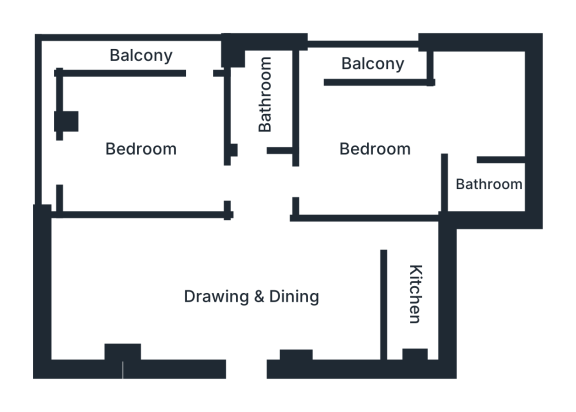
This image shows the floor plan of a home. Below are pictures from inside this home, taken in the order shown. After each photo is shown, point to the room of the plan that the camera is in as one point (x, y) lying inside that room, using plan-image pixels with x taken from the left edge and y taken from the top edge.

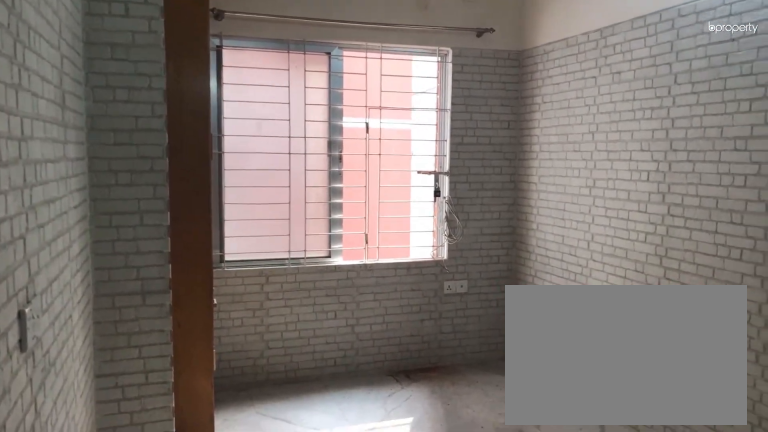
(252, 298)
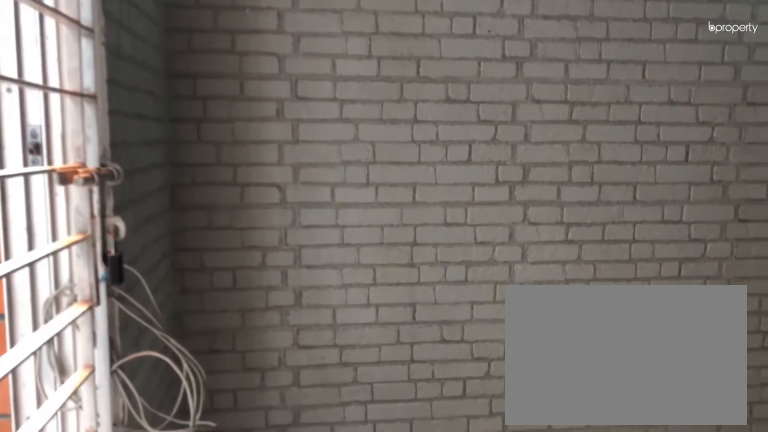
(252, 298)
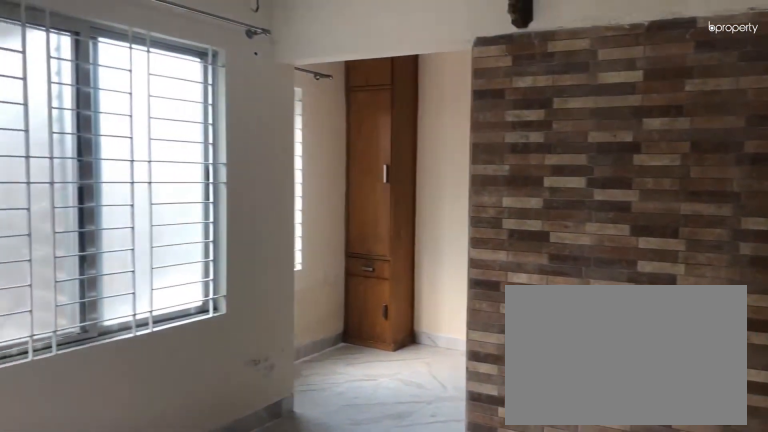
(373, 147)
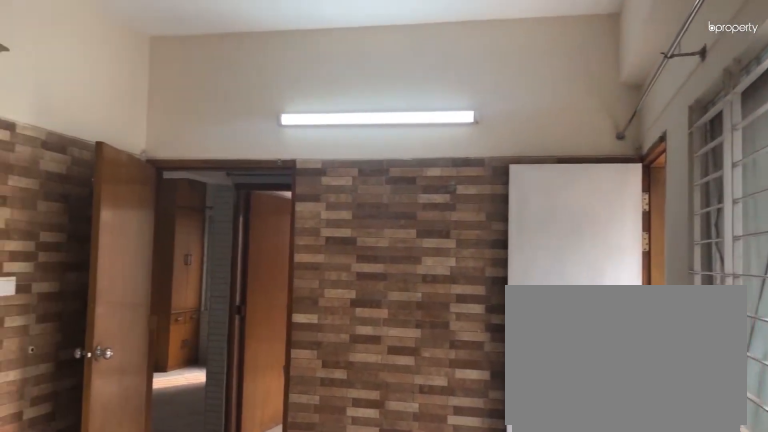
(373, 147)
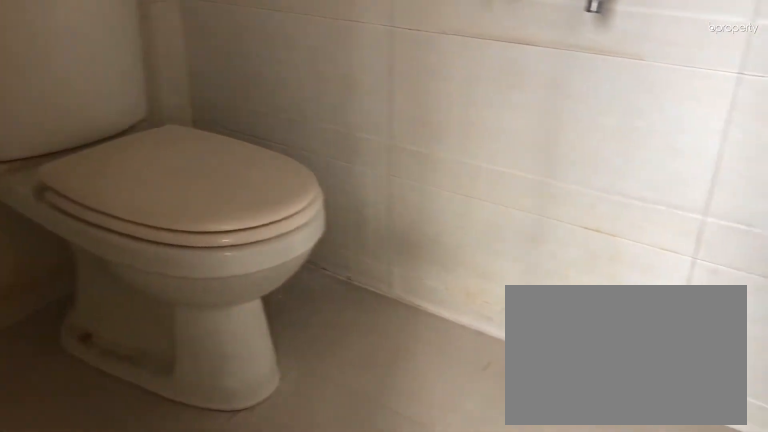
(489, 181)
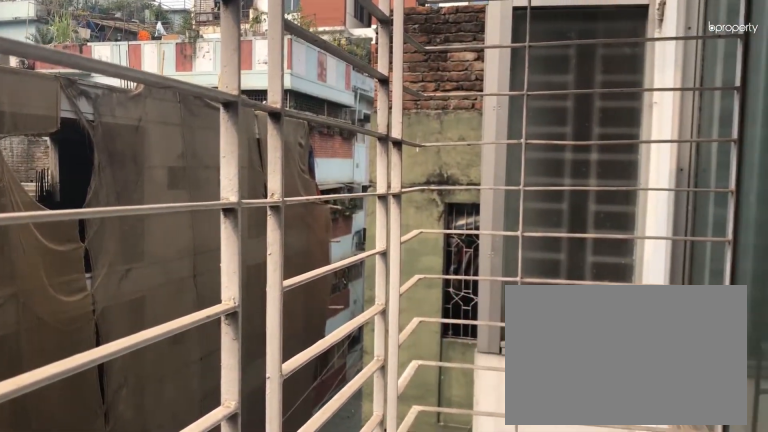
(371, 62)
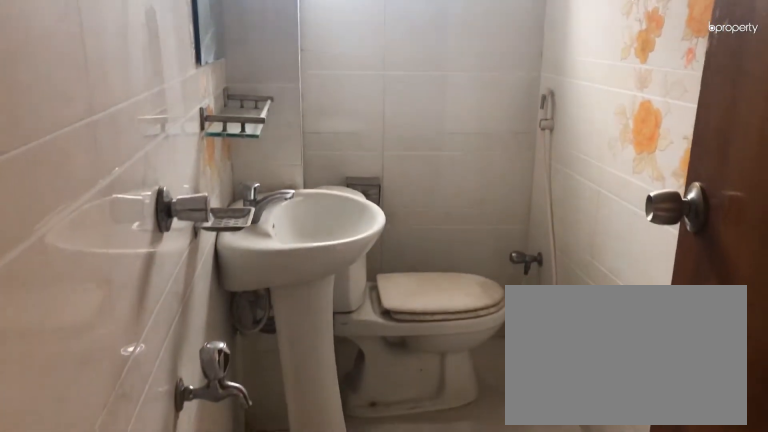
(493, 183)
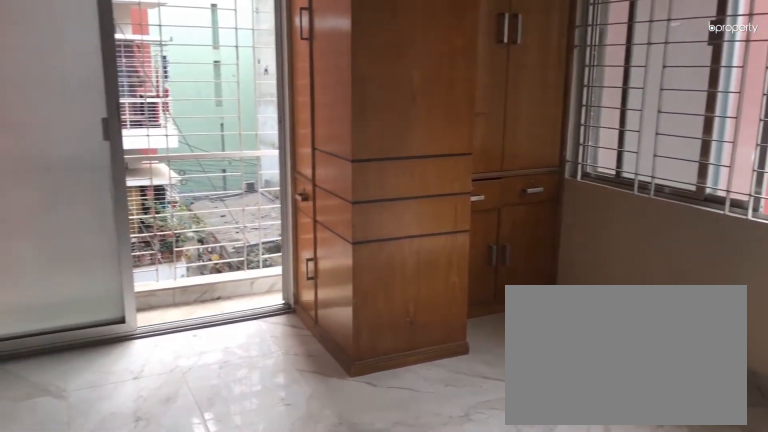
(140, 150)
